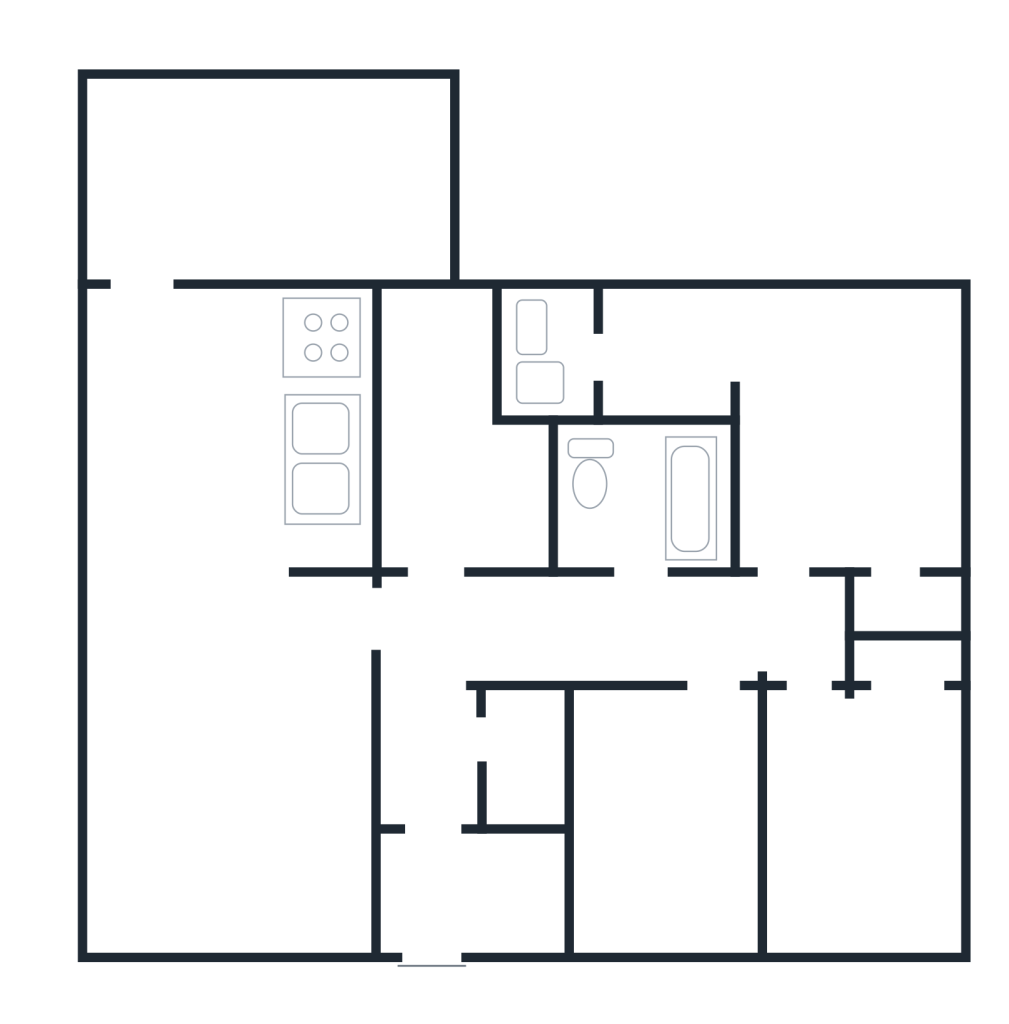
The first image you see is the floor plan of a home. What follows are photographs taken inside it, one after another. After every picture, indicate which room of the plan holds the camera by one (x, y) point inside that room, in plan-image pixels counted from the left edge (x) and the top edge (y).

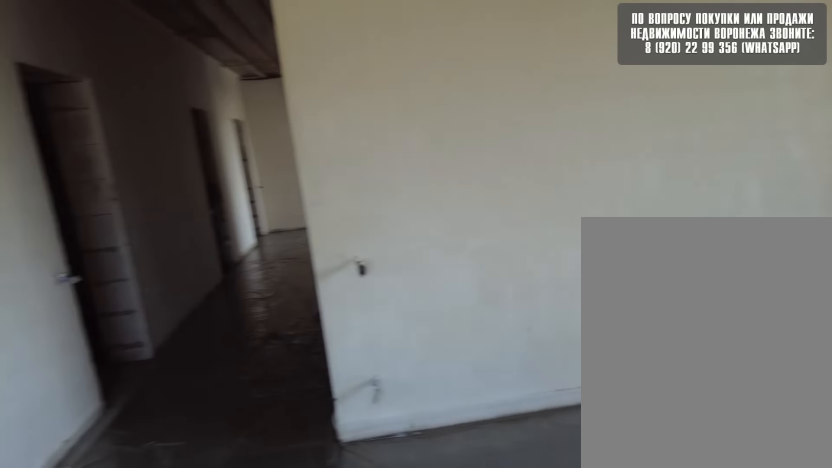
(215, 571)
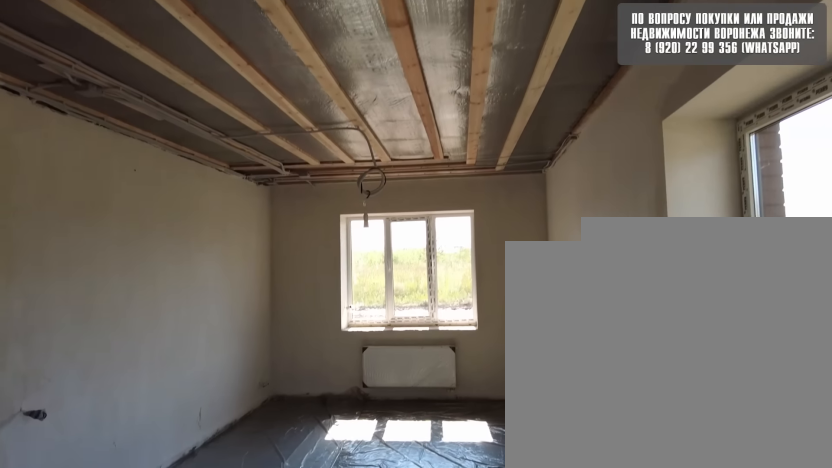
(214, 571)
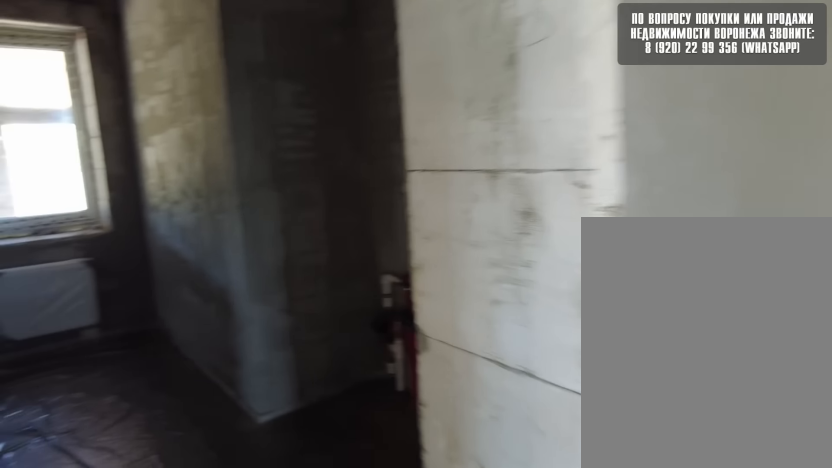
(449, 614)
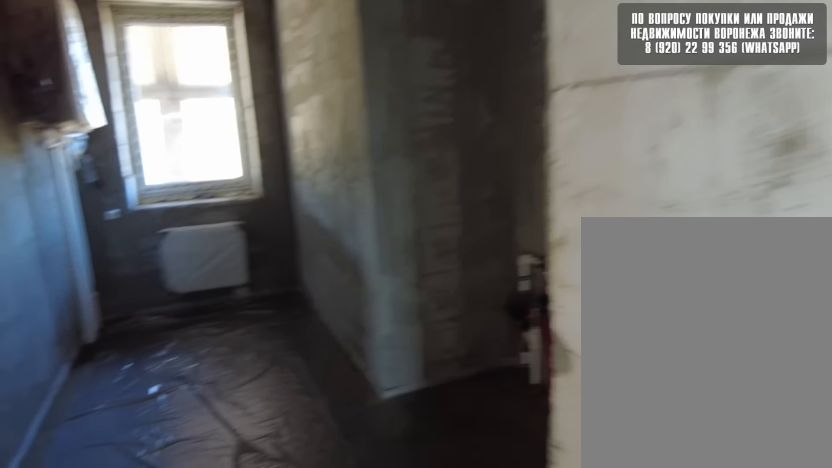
(458, 578)
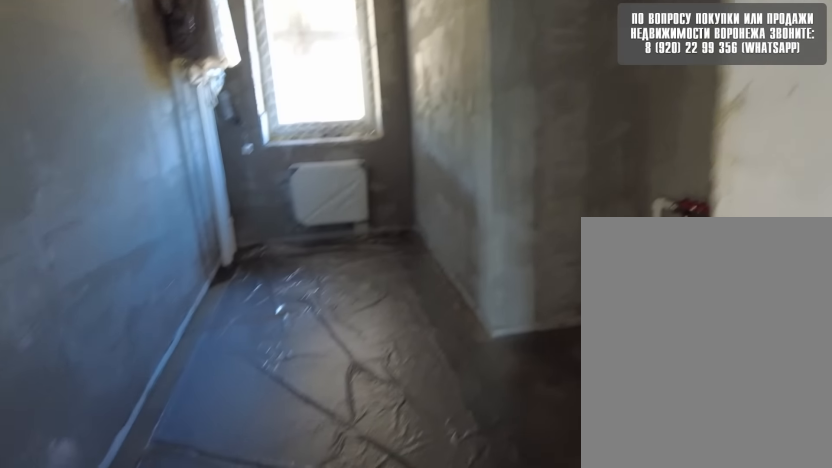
(463, 557)
